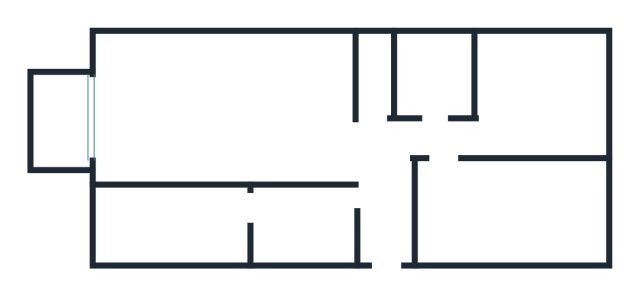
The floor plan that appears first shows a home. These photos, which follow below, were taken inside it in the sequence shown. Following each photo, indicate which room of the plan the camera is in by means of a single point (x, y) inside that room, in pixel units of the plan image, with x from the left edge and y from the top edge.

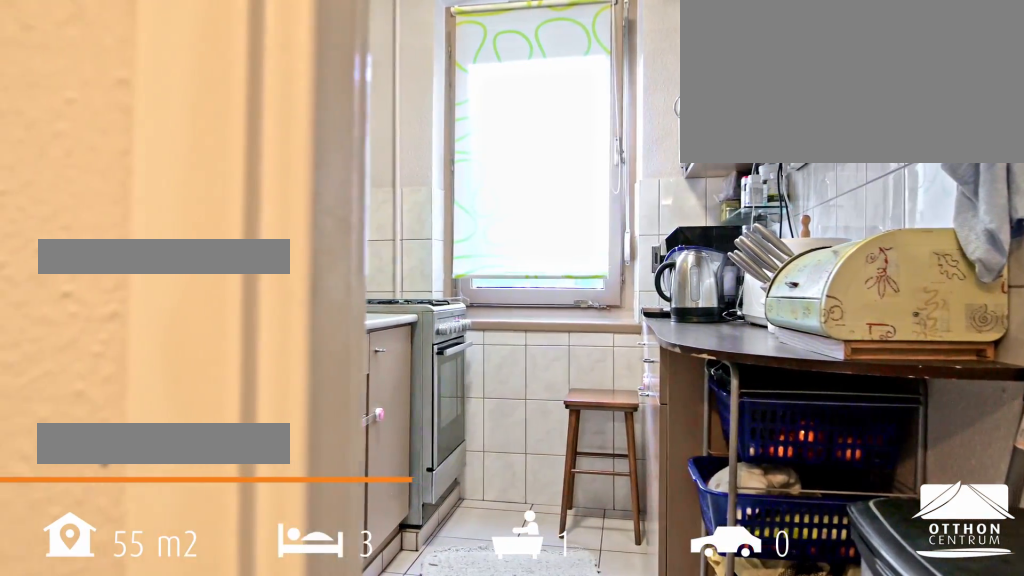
(177, 223)
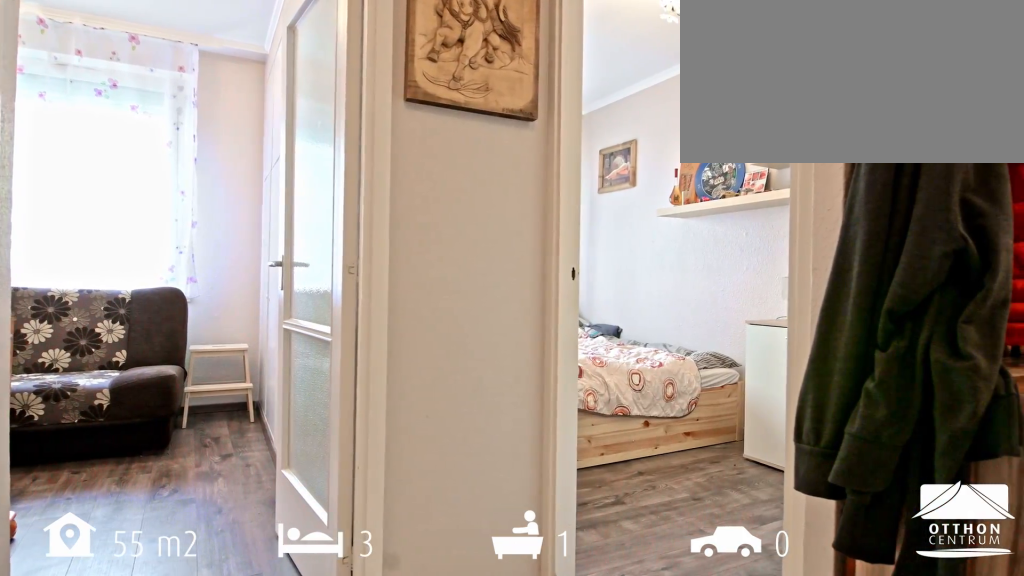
(385, 198)
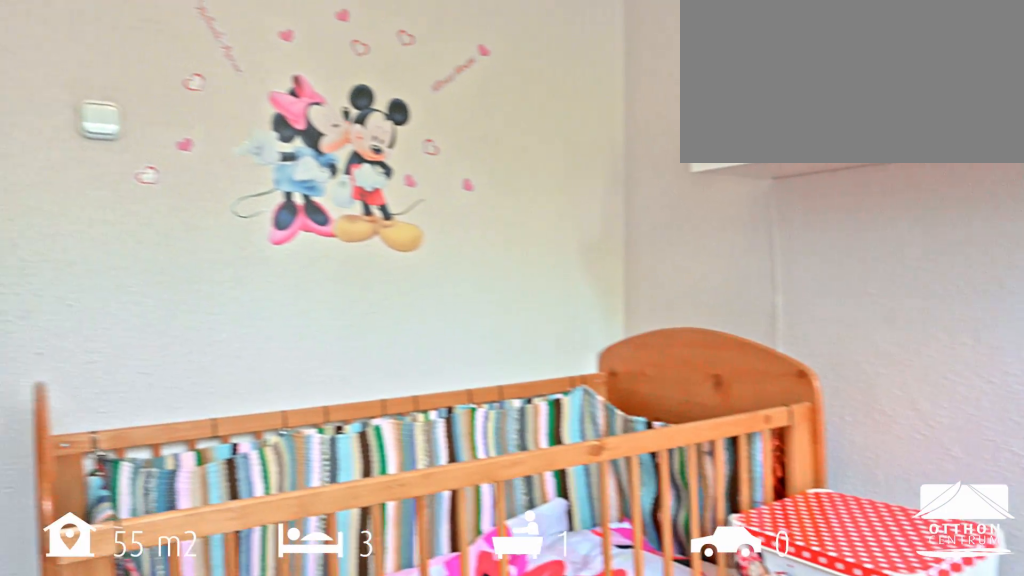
(535, 91)
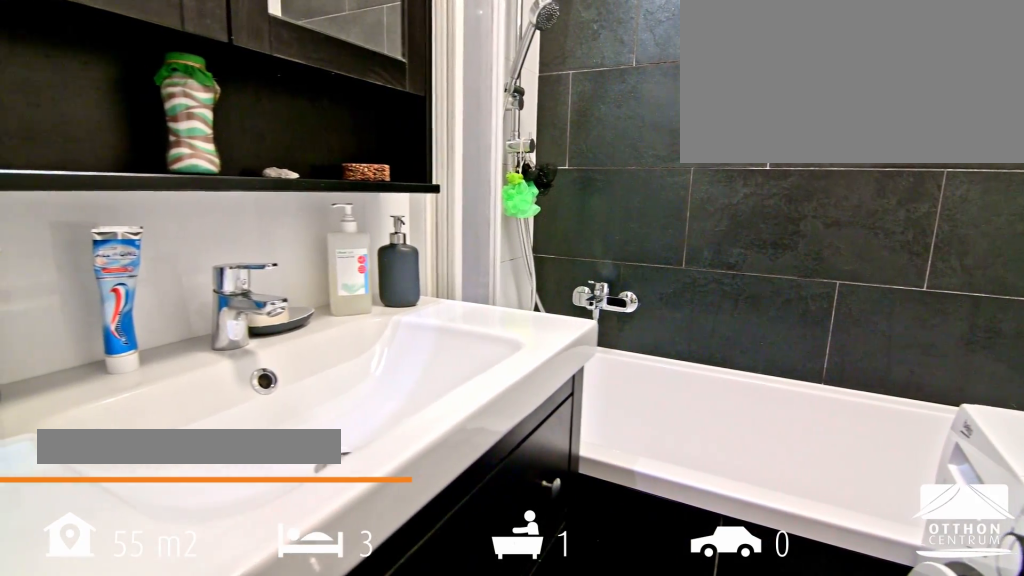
(433, 74)
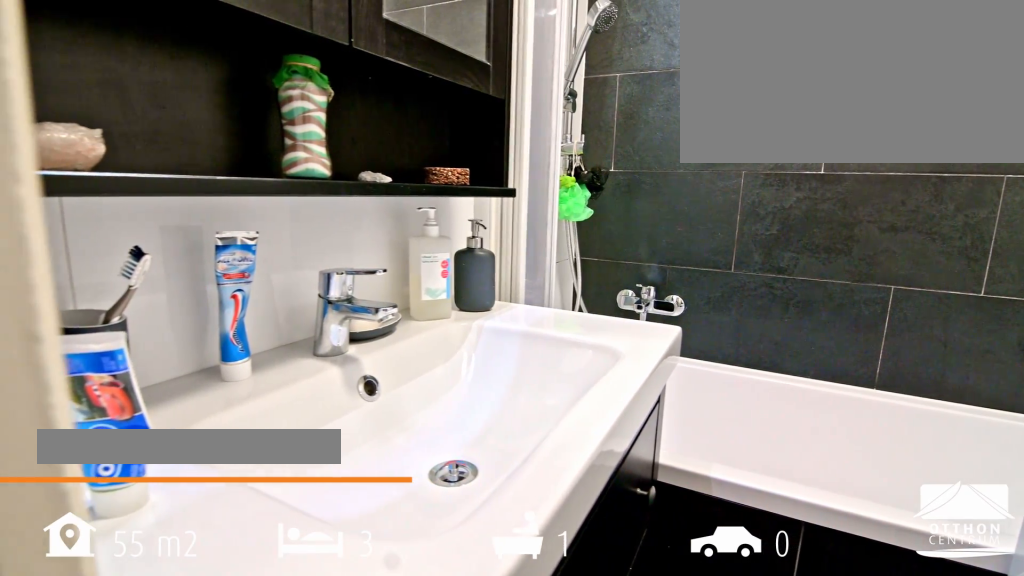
(433, 74)
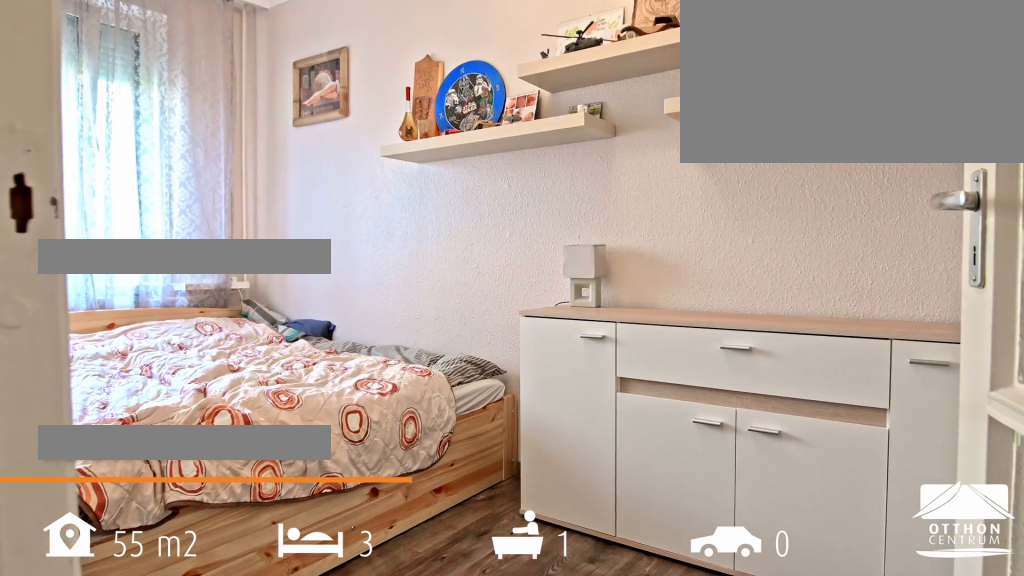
(514, 208)
